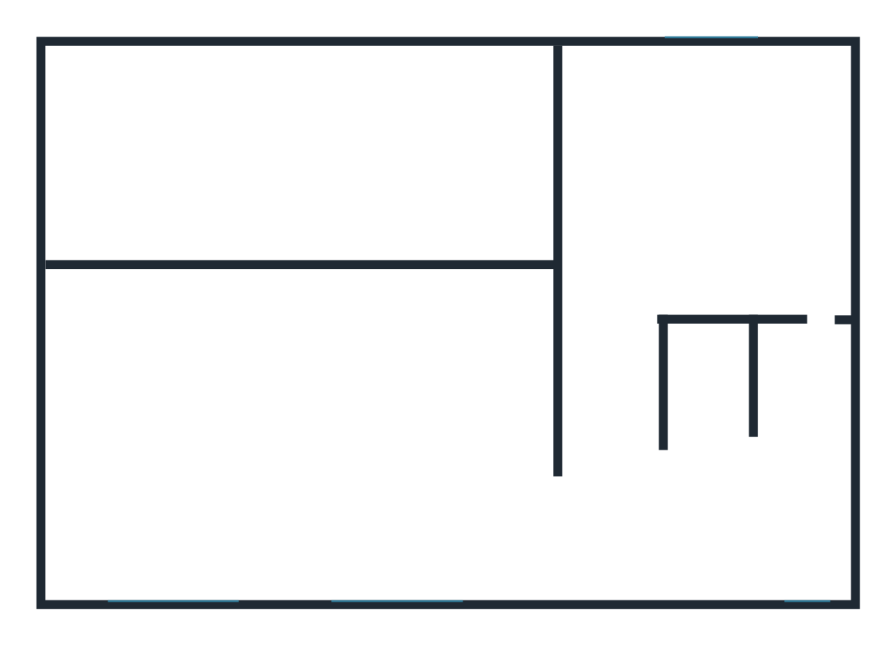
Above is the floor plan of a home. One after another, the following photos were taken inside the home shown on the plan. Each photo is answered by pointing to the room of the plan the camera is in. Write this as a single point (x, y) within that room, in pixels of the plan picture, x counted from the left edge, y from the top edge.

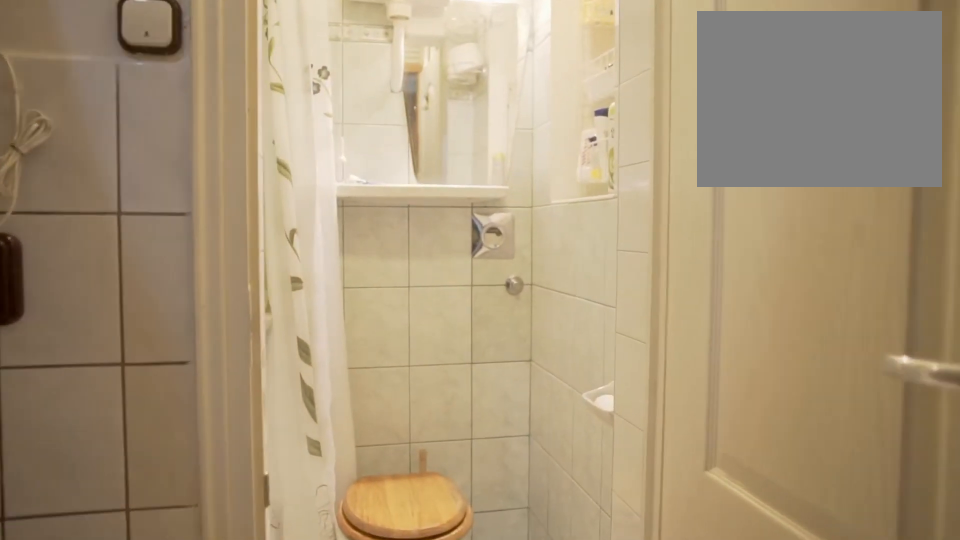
(650, 265)
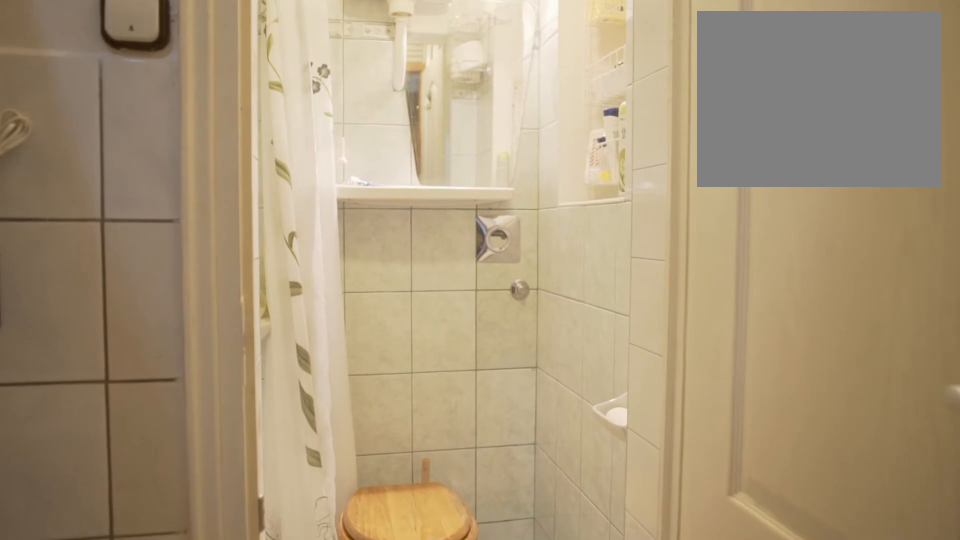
(656, 281)
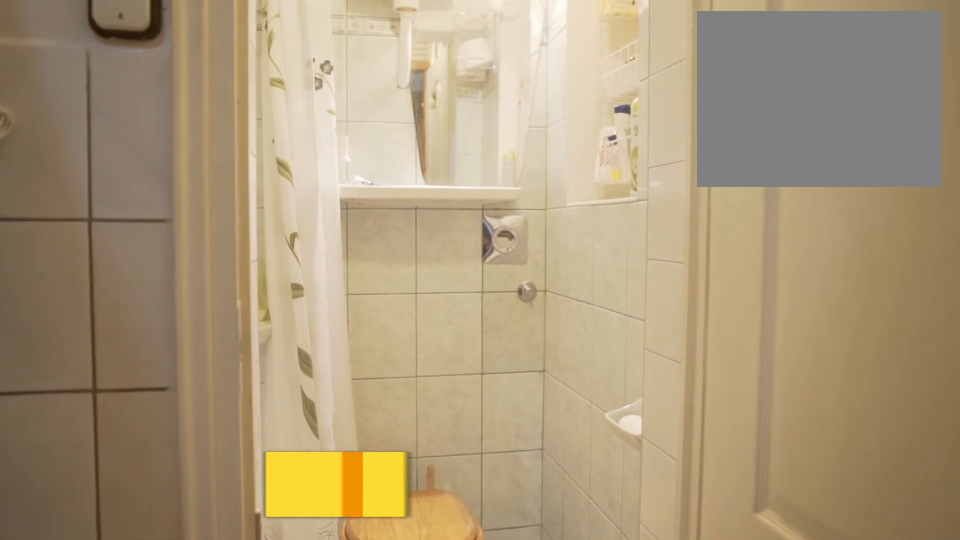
(661, 299)
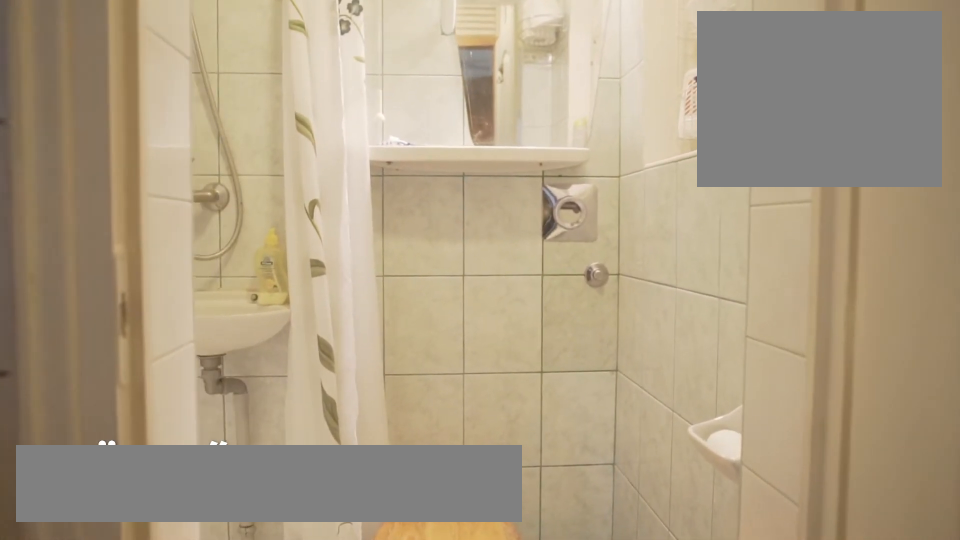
(692, 404)
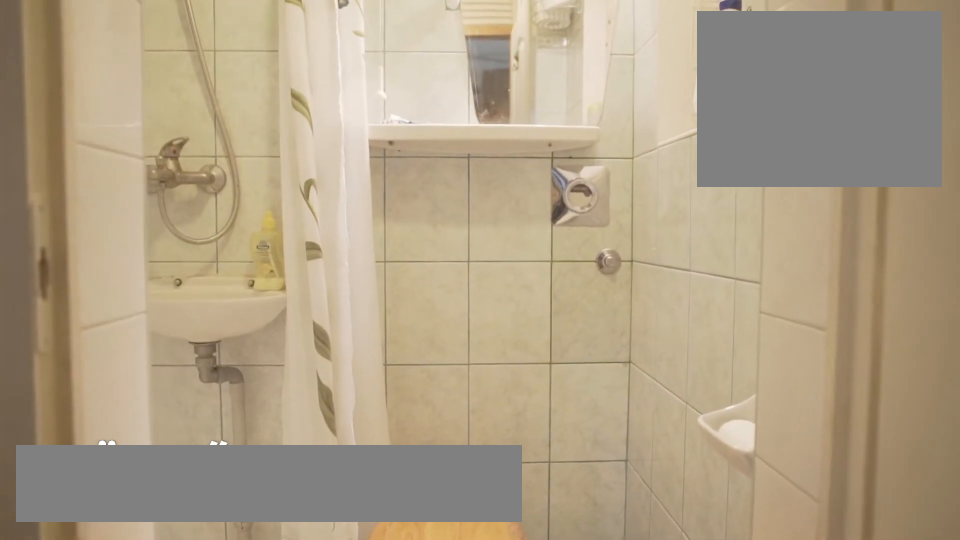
(702, 437)
